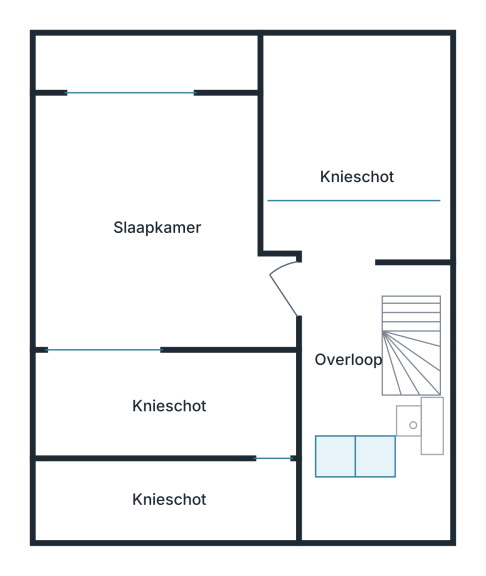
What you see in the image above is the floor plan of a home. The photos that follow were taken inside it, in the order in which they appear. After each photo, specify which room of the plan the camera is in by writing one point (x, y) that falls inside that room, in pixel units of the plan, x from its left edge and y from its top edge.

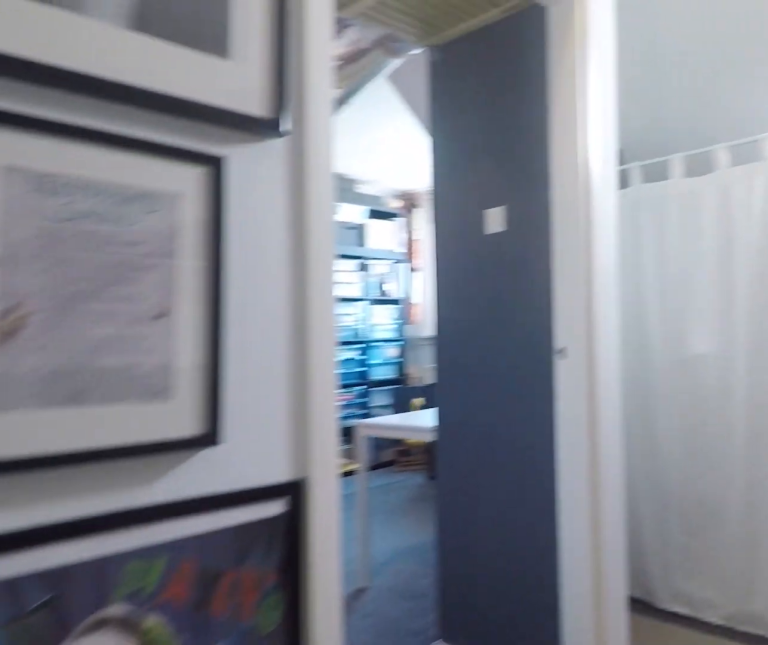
(351, 298)
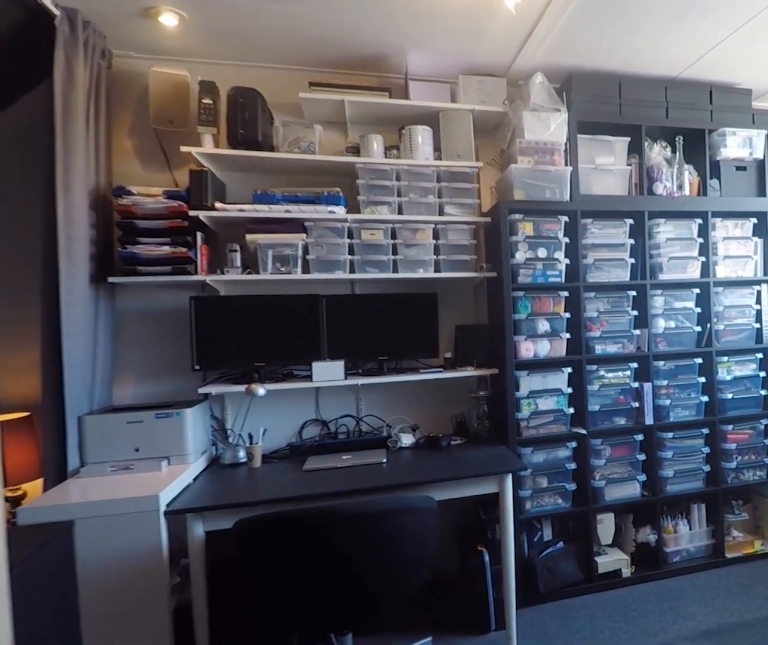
(98, 252)
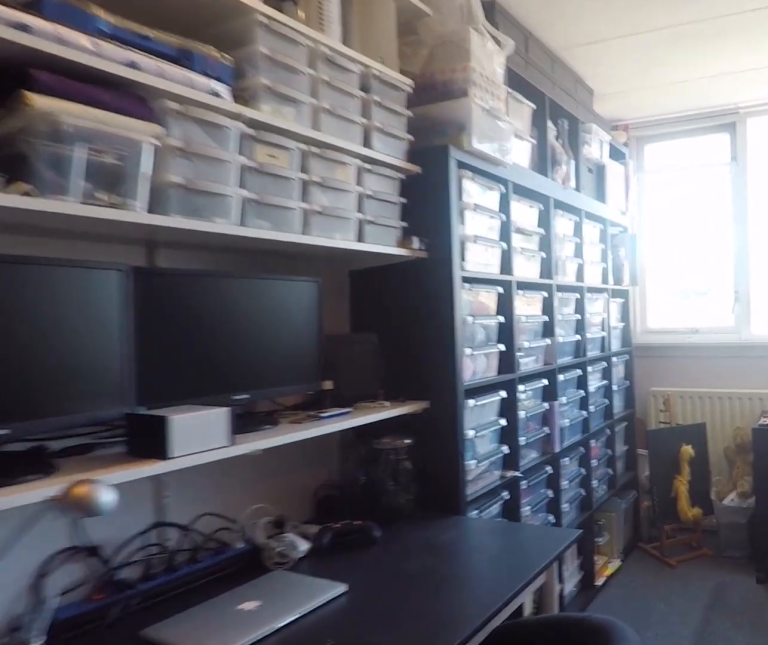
(99, 253)
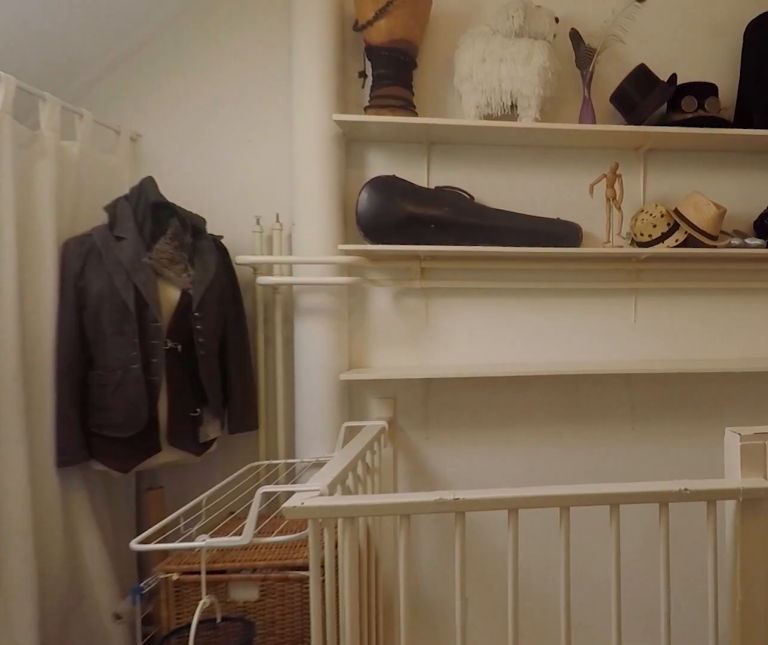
(351, 298)
